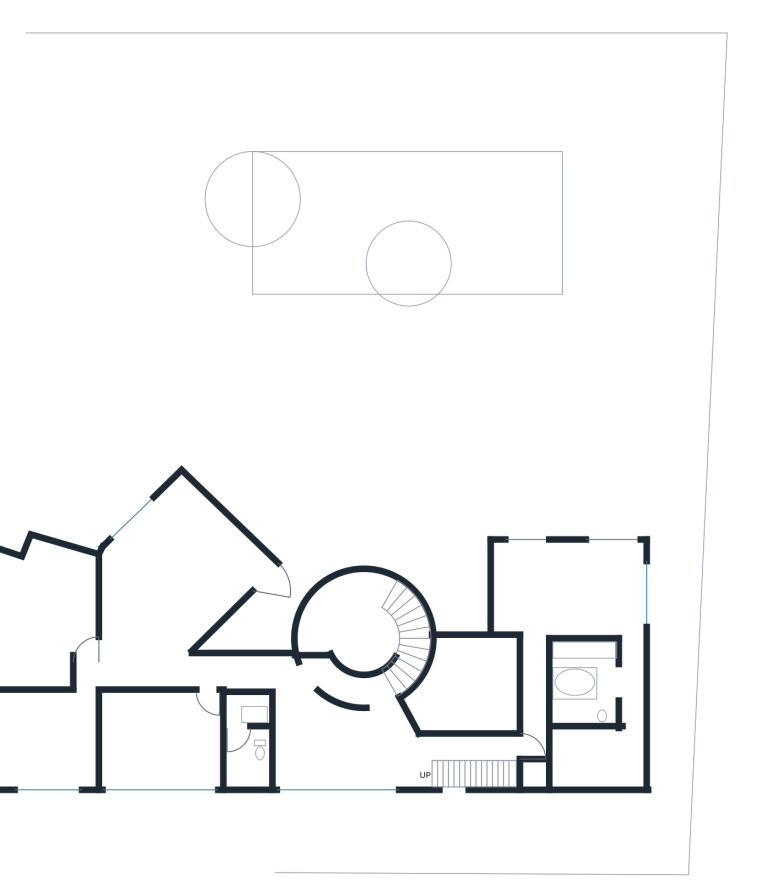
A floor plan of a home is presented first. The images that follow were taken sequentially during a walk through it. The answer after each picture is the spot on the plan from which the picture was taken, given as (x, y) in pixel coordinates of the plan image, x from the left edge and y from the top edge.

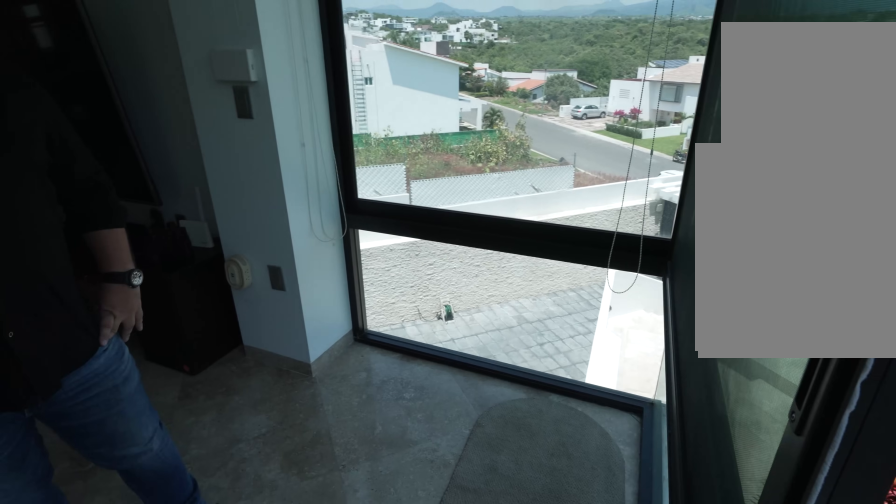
(182, 508)
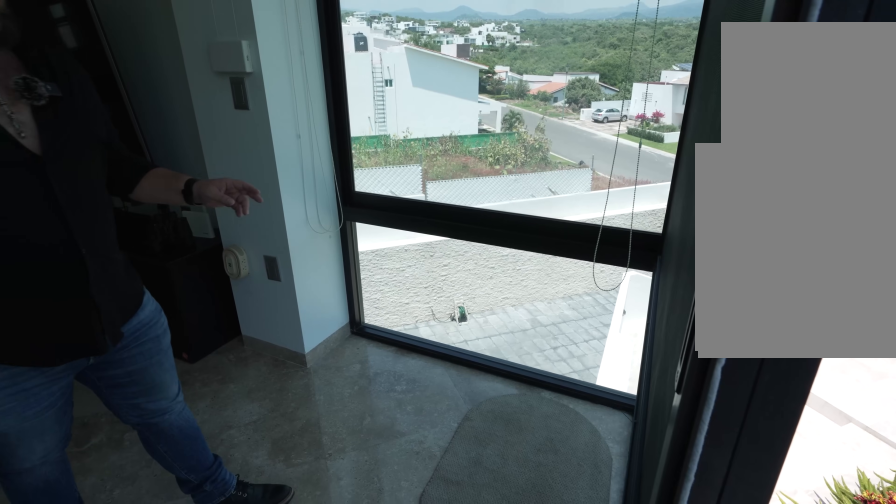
(182, 508)
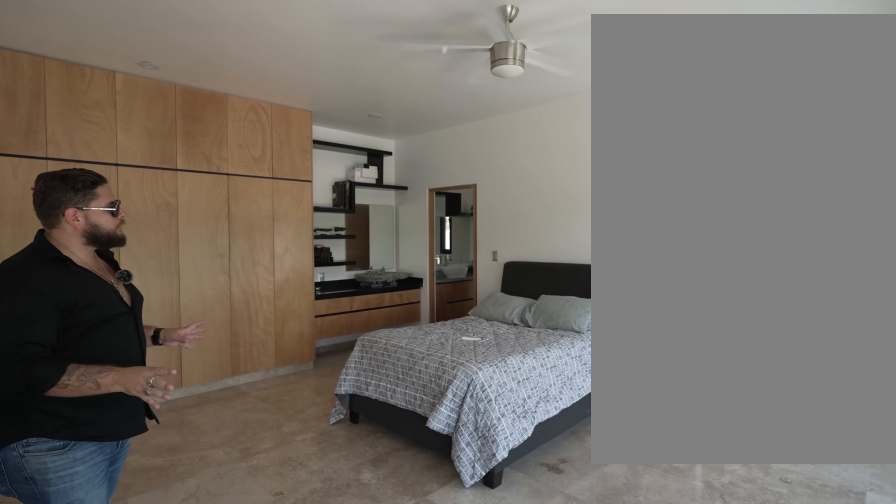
(50, 583)
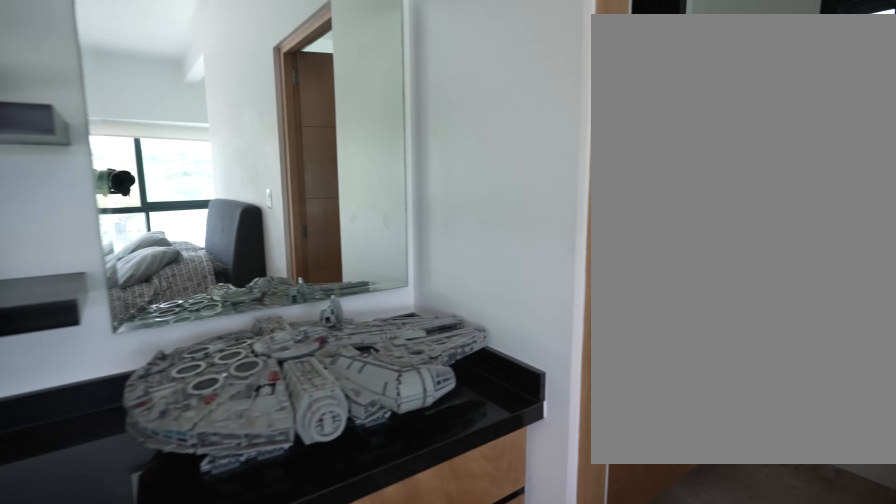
(53, 632)
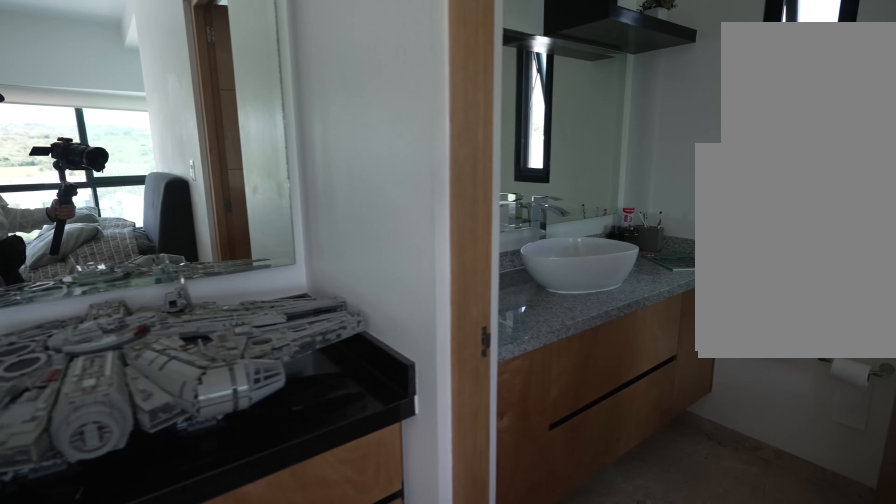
(50, 651)
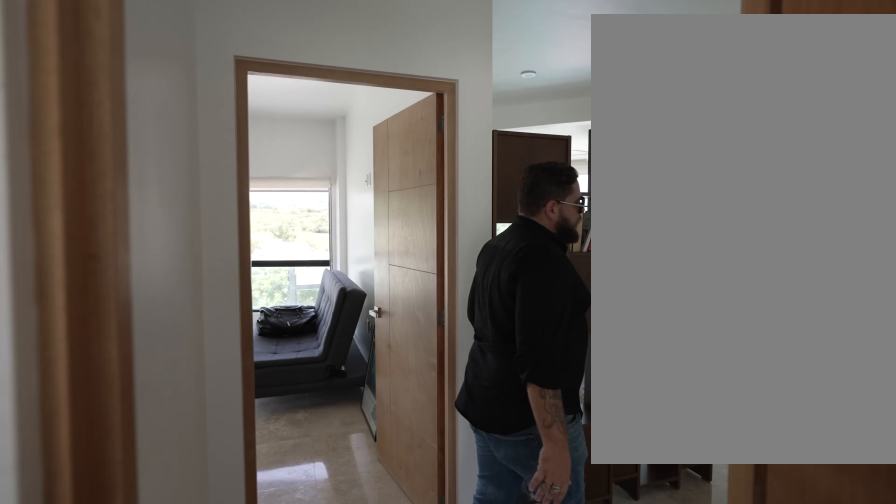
(88, 673)
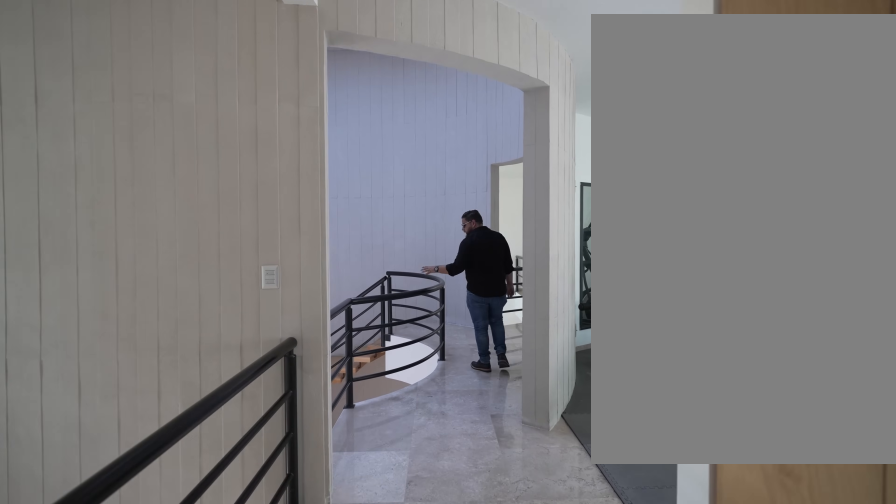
(296, 678)
